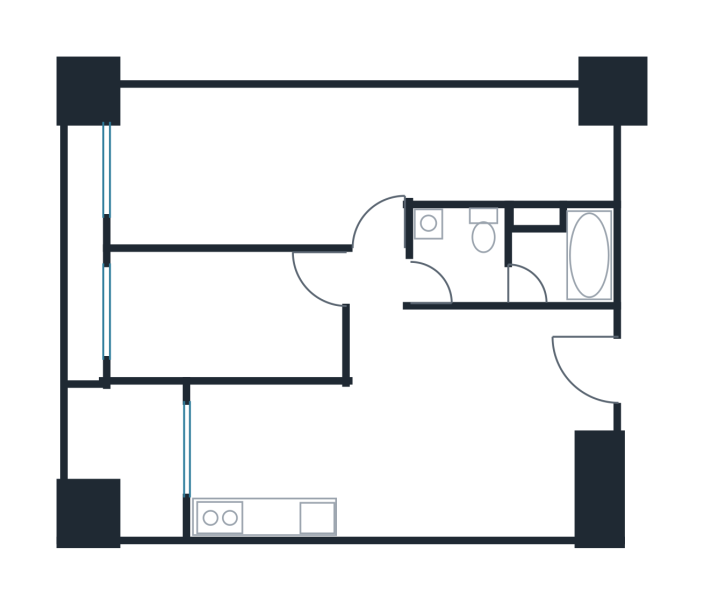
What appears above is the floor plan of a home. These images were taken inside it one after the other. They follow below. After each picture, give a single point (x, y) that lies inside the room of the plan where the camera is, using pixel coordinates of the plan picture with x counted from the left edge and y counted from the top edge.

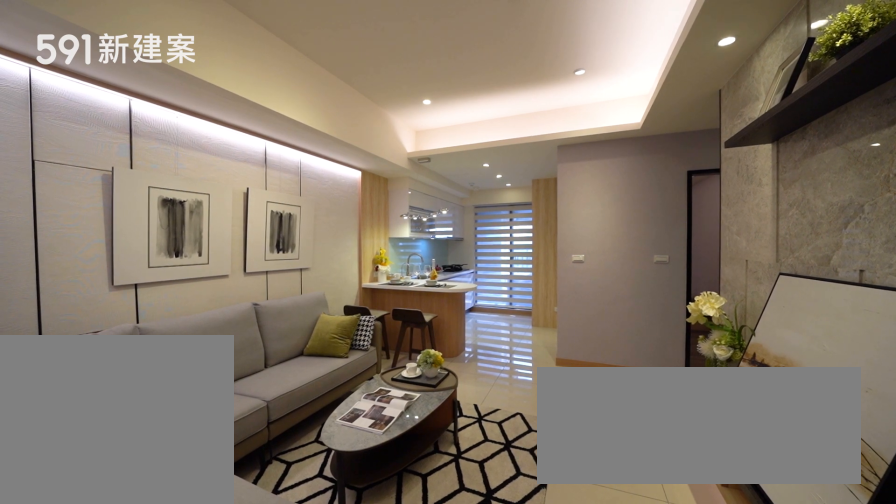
(493, 424)
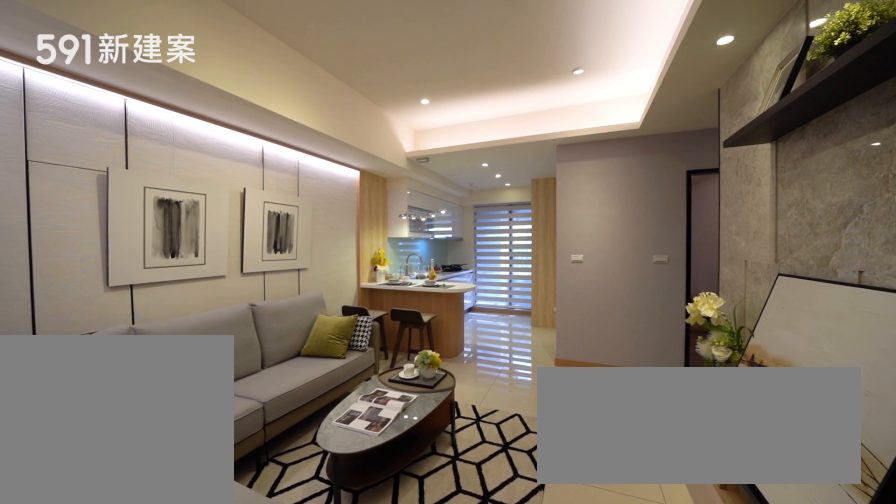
(493, 424)
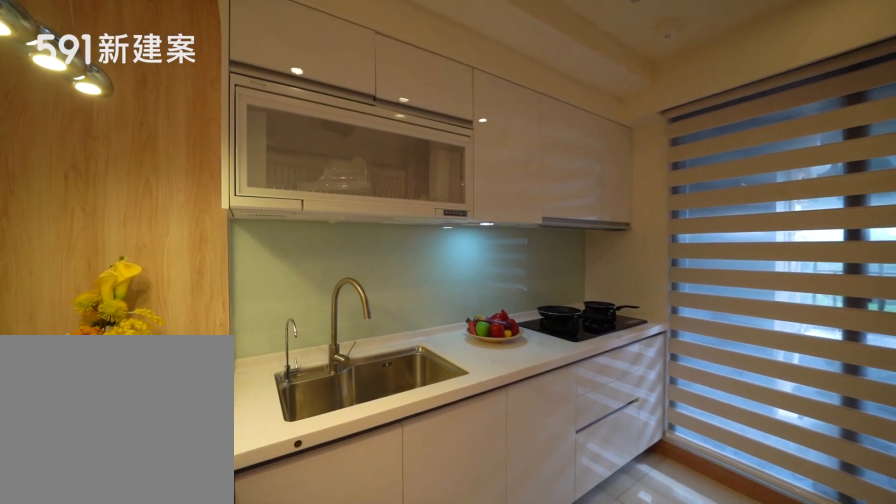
(283, 462)
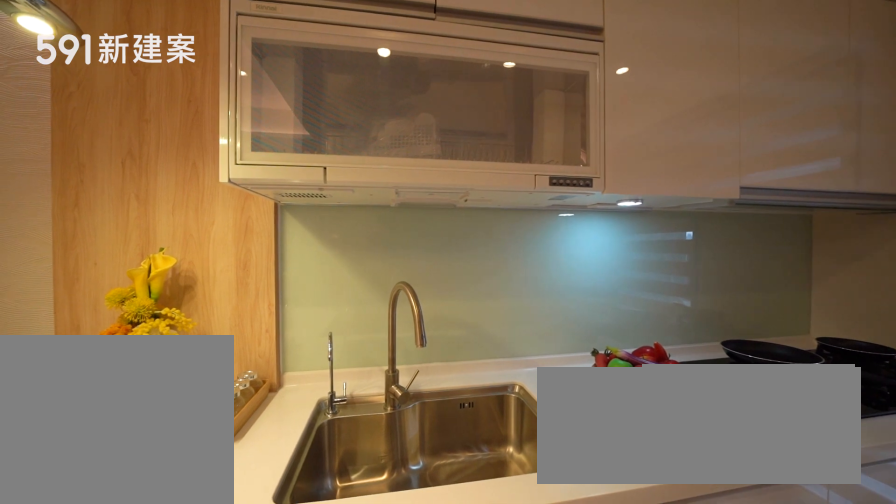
(283, 462)
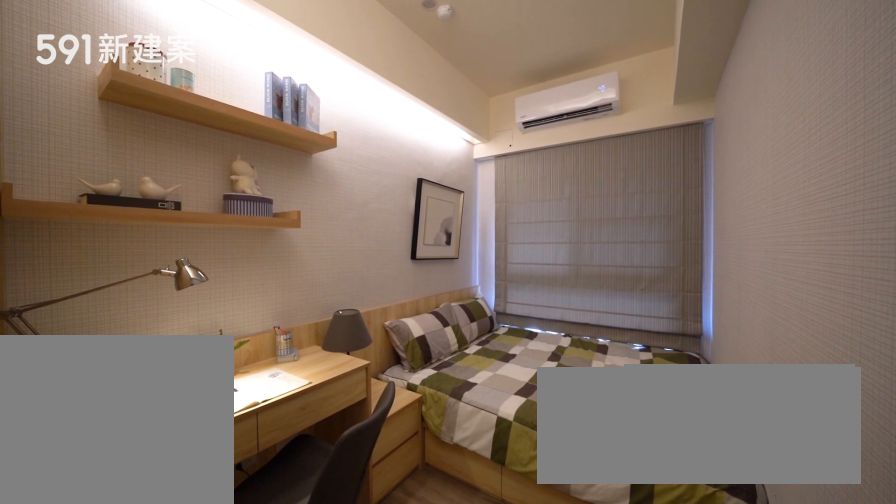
(225, 314)
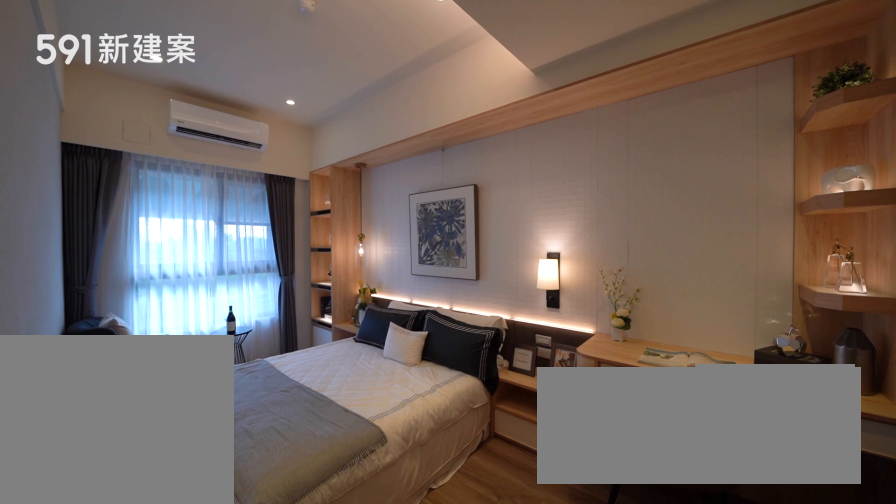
(253, 167)
